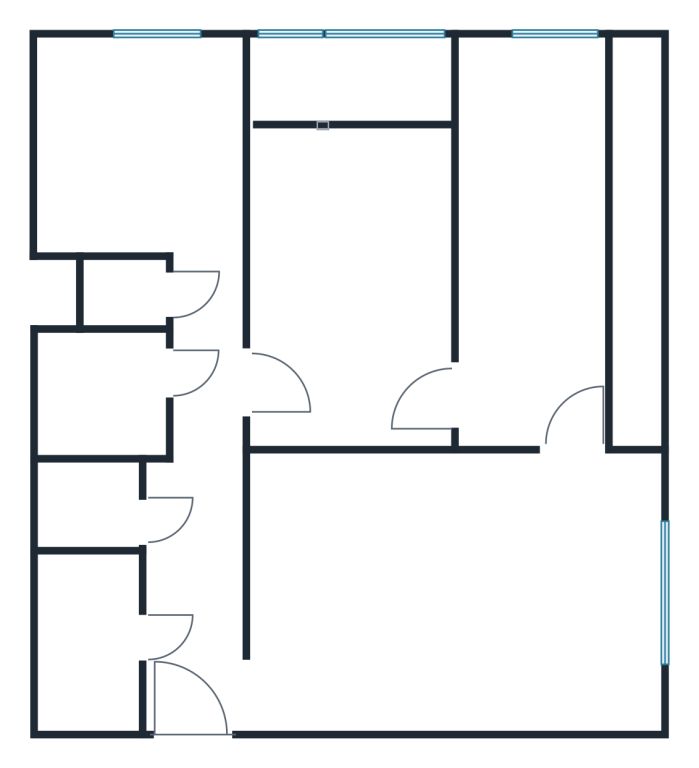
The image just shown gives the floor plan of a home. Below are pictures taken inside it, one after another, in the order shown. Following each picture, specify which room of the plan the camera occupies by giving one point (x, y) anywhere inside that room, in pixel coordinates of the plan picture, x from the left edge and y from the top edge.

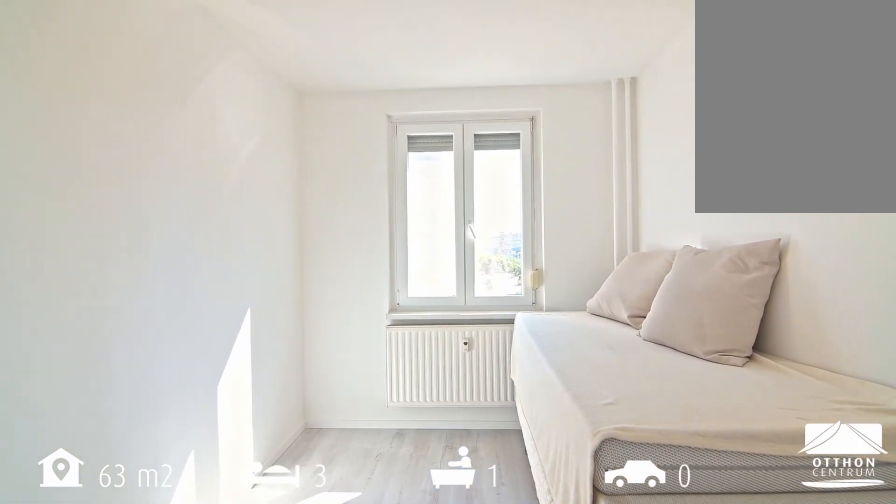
(538, 263)
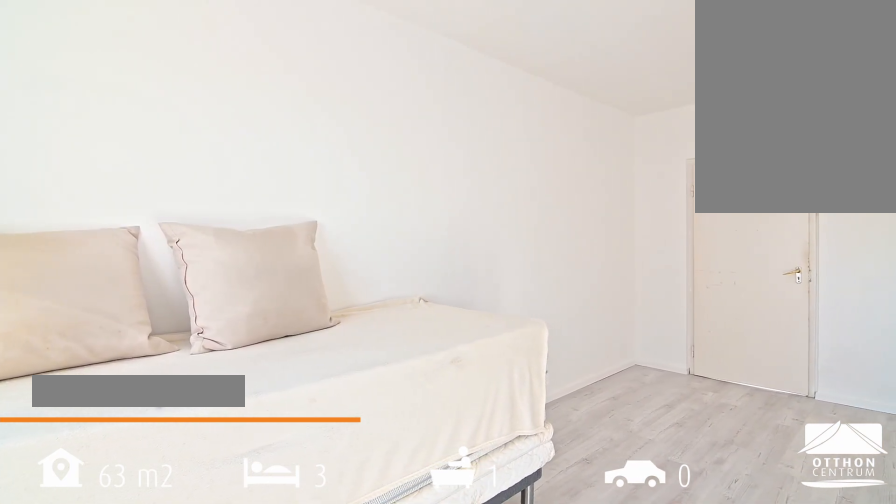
(538, 263)
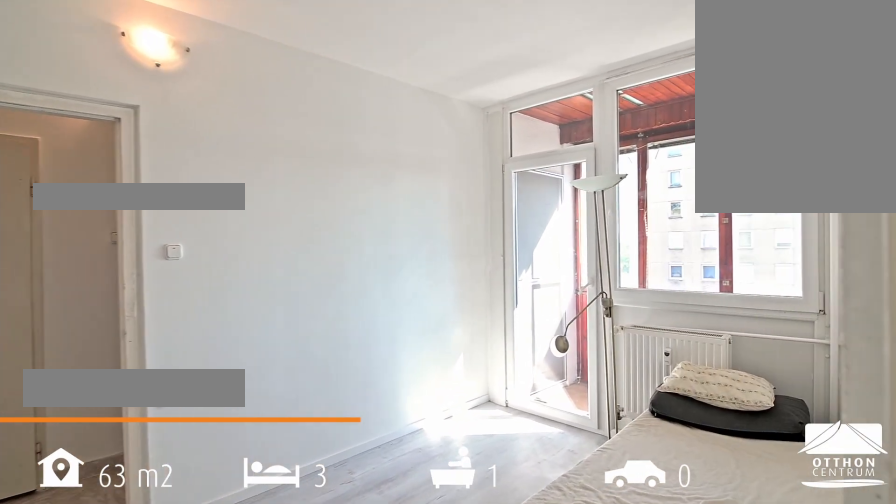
(359, 285)
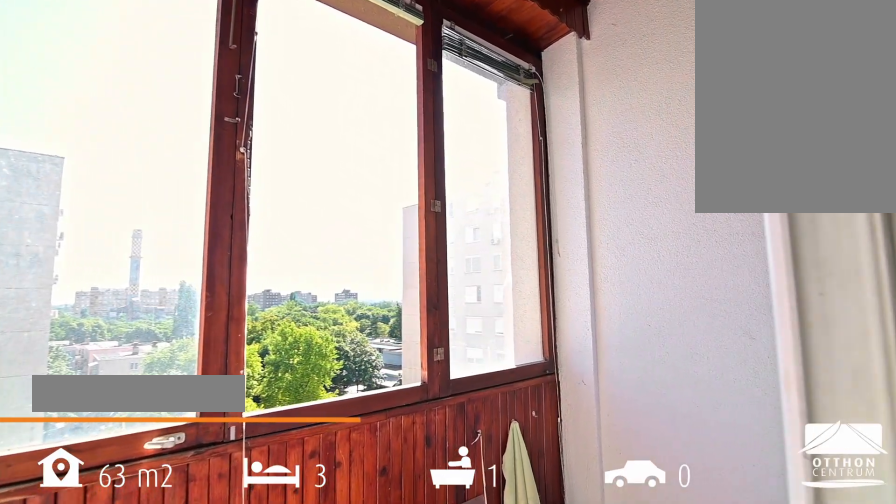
(353, 83)
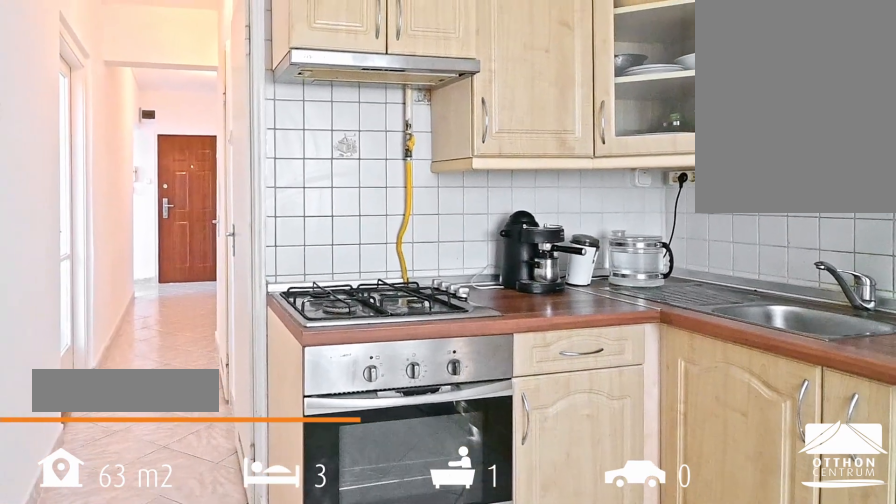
(135, 143)
